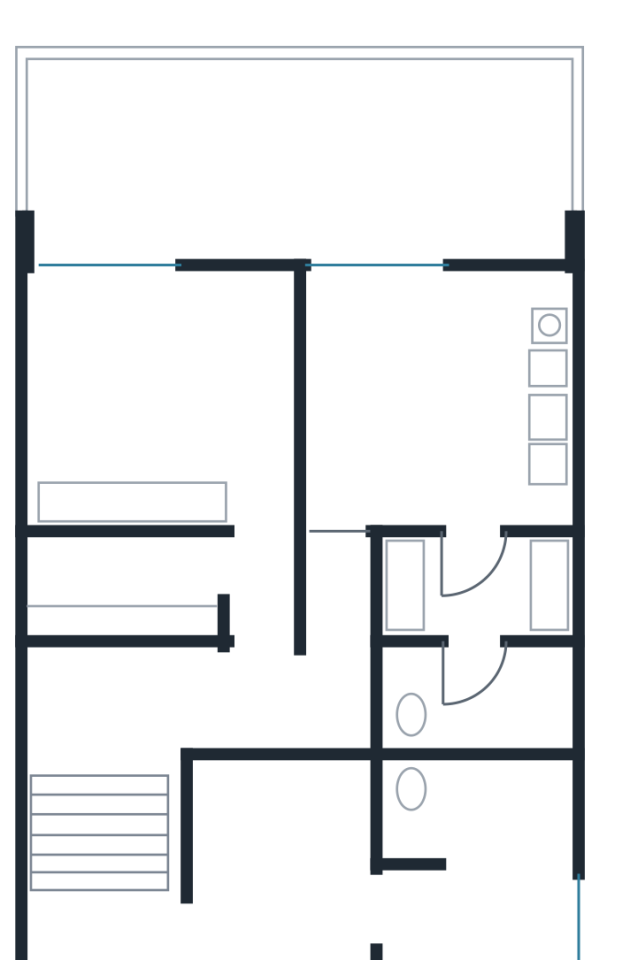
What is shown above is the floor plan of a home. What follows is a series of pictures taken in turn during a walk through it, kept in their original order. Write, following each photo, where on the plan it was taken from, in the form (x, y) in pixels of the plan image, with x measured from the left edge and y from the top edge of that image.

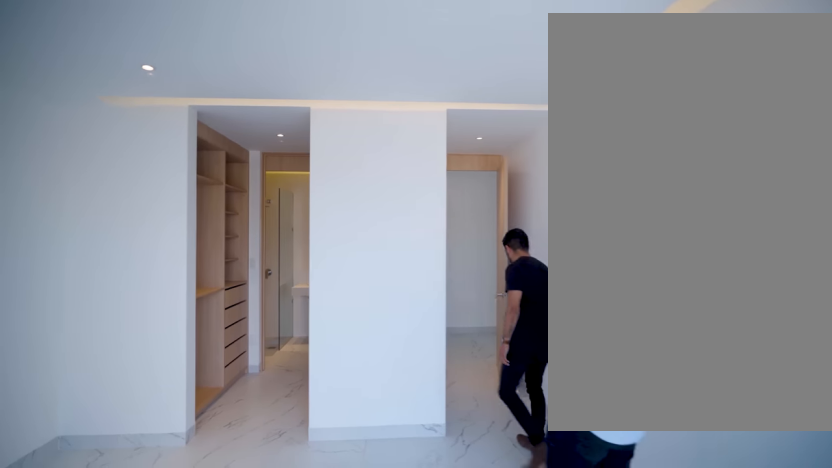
(350, 427)
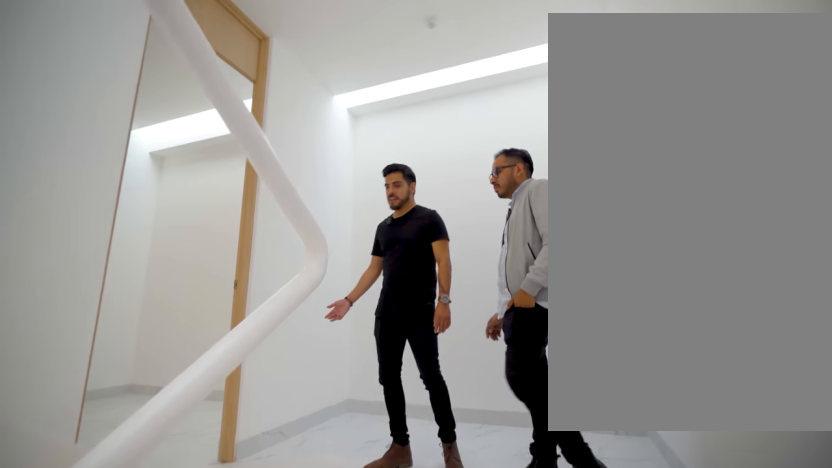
(63, 782)
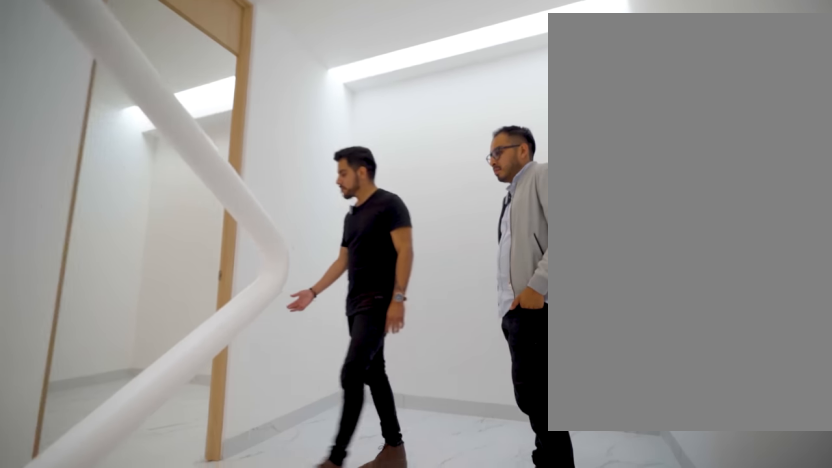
(62, 782)
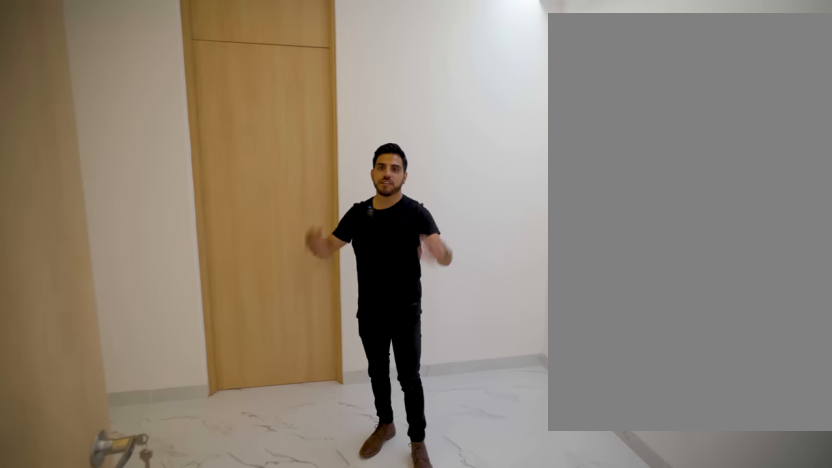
(127, 932)
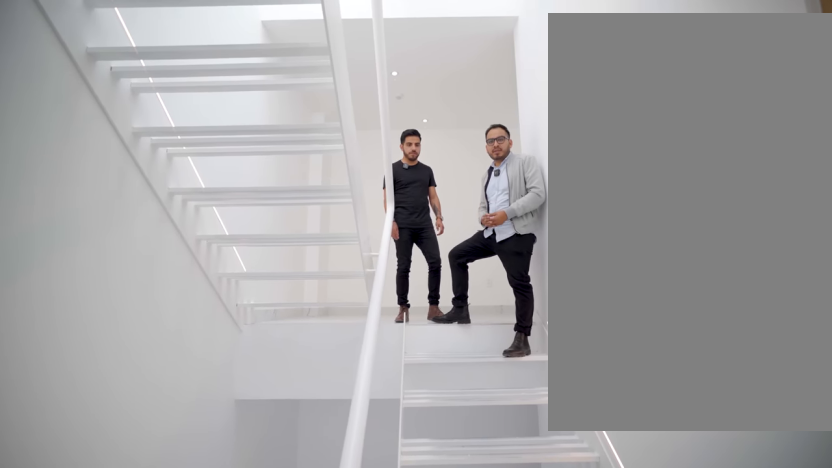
(160, 930)
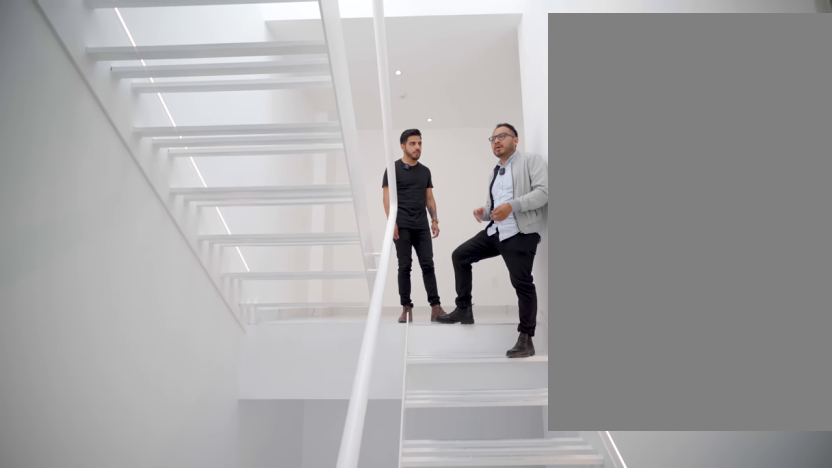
(160, 930)
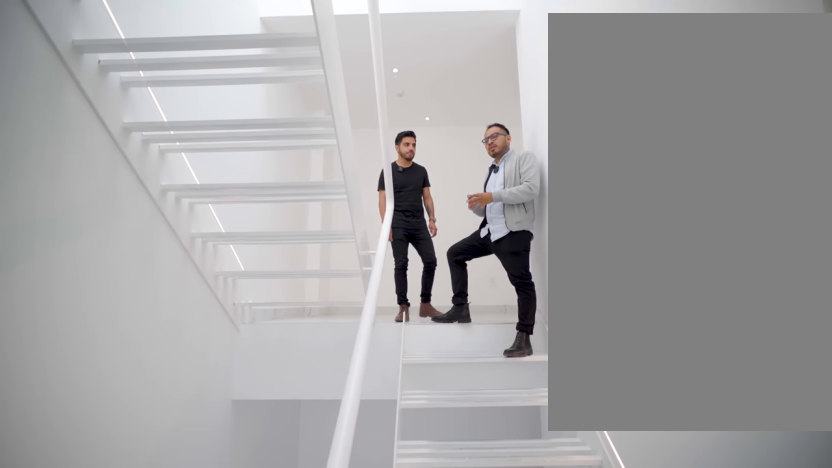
(160, 930)
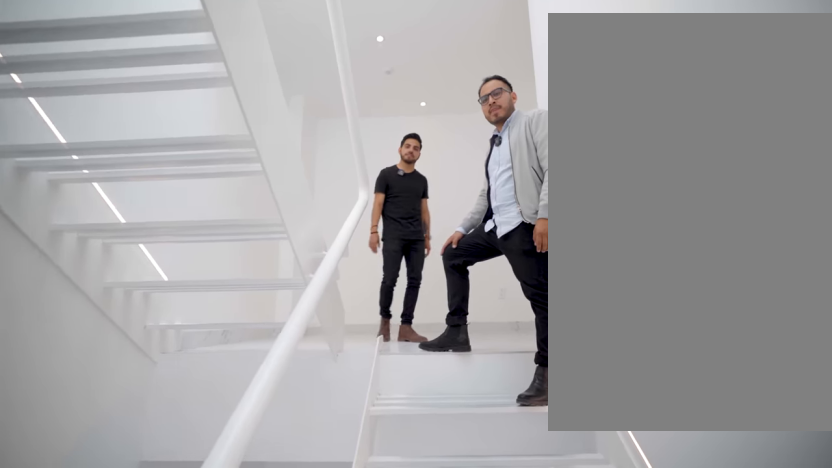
(161, 930)
